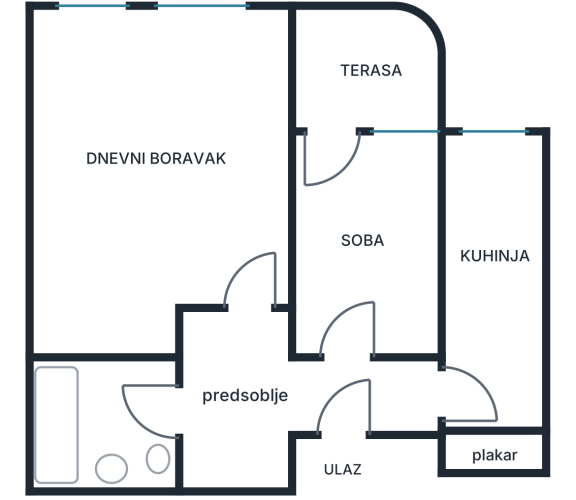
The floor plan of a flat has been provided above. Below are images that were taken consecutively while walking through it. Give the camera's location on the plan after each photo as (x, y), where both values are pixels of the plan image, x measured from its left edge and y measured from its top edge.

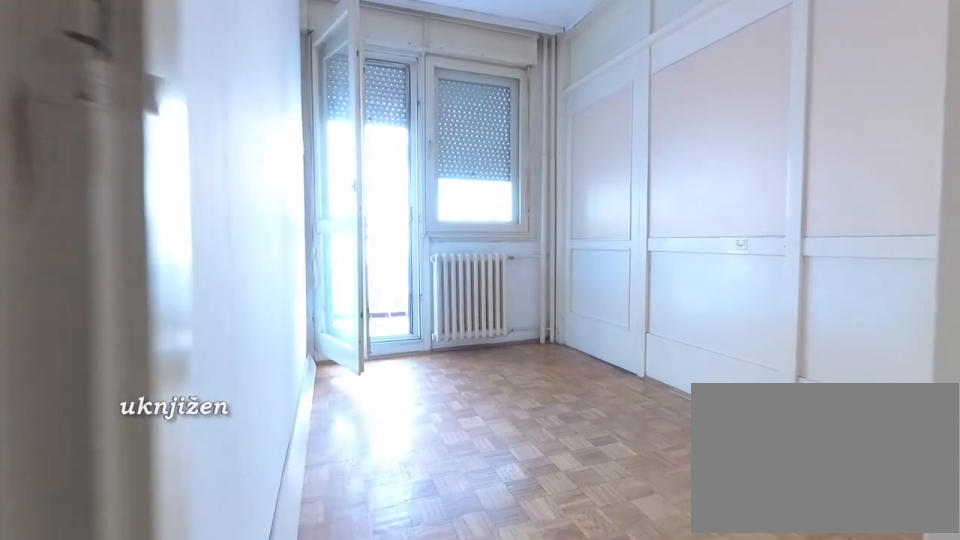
(337, 373)
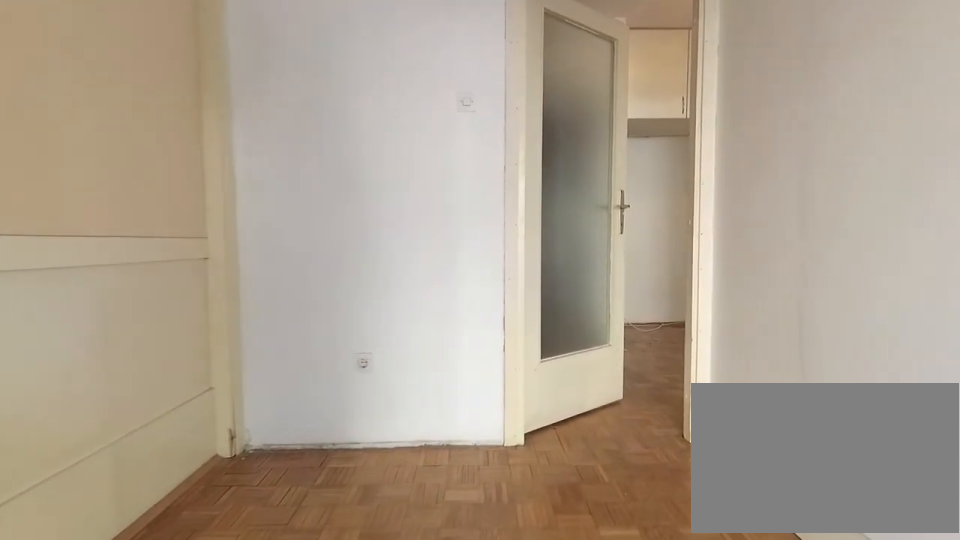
(344, 189)
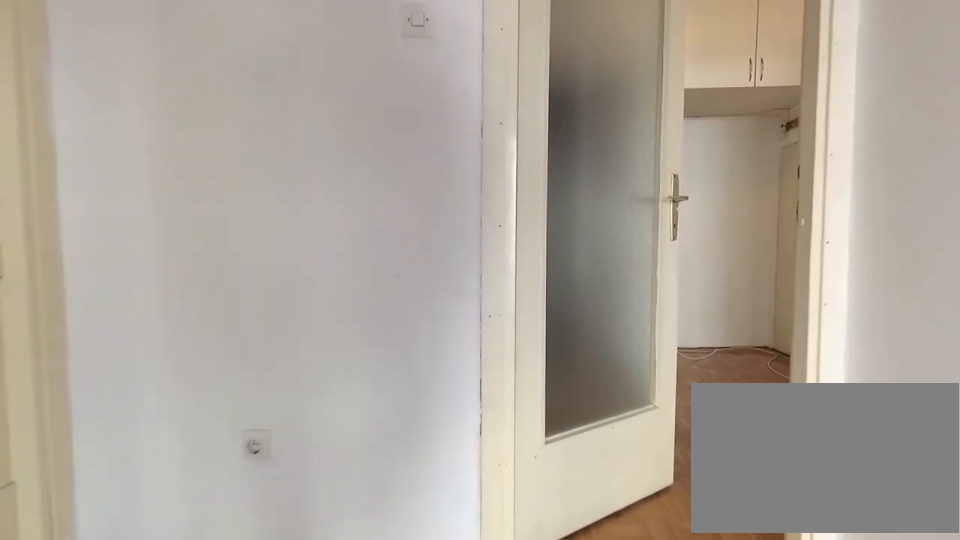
(346, 244)
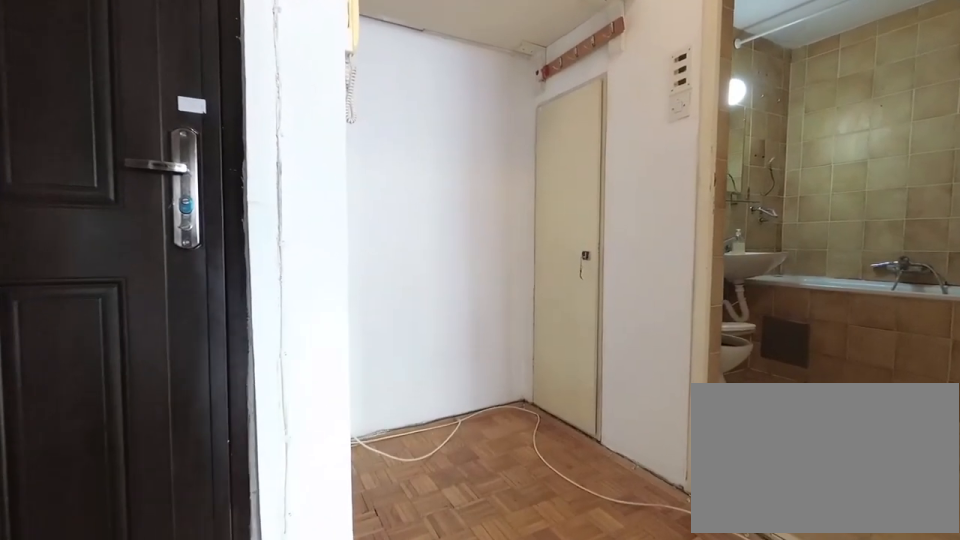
(349, 351)
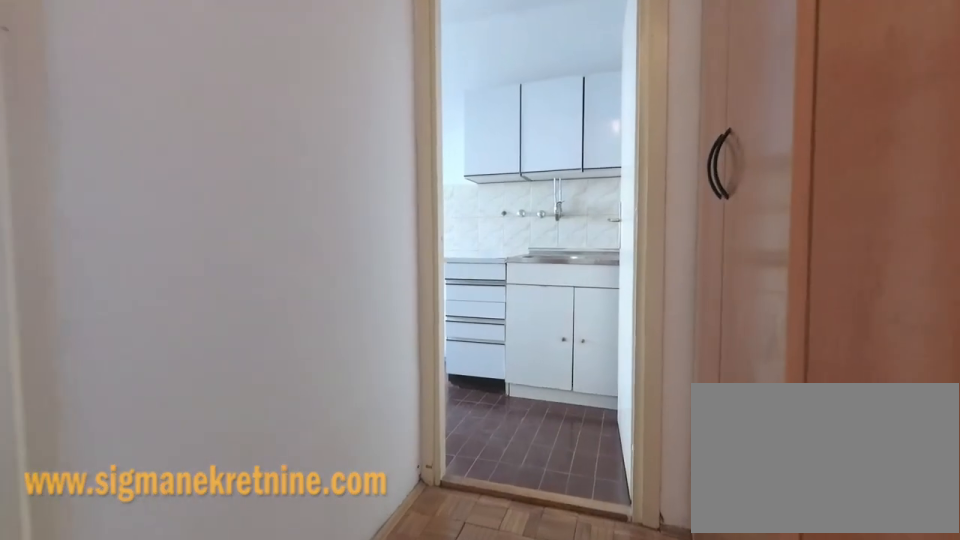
(355, 401)
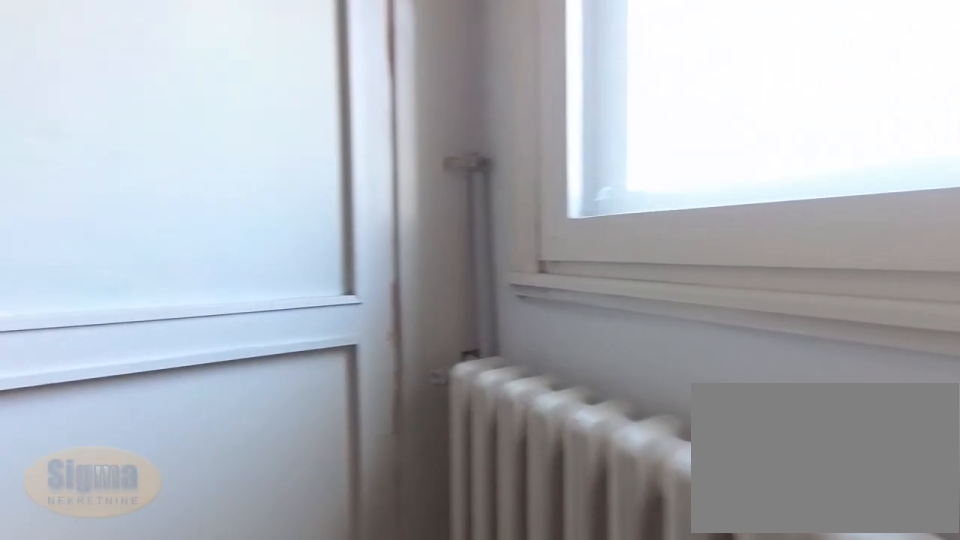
(506, 185)
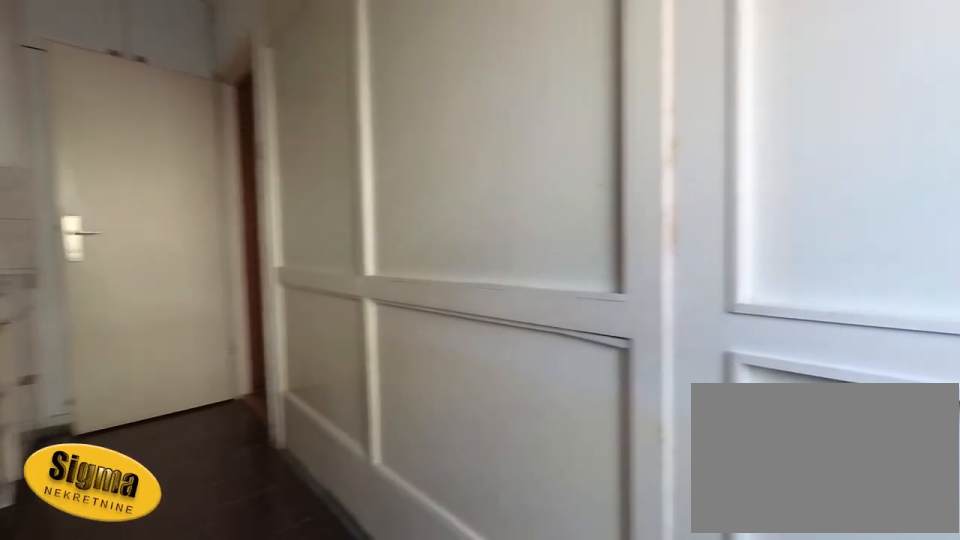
(512, 164)
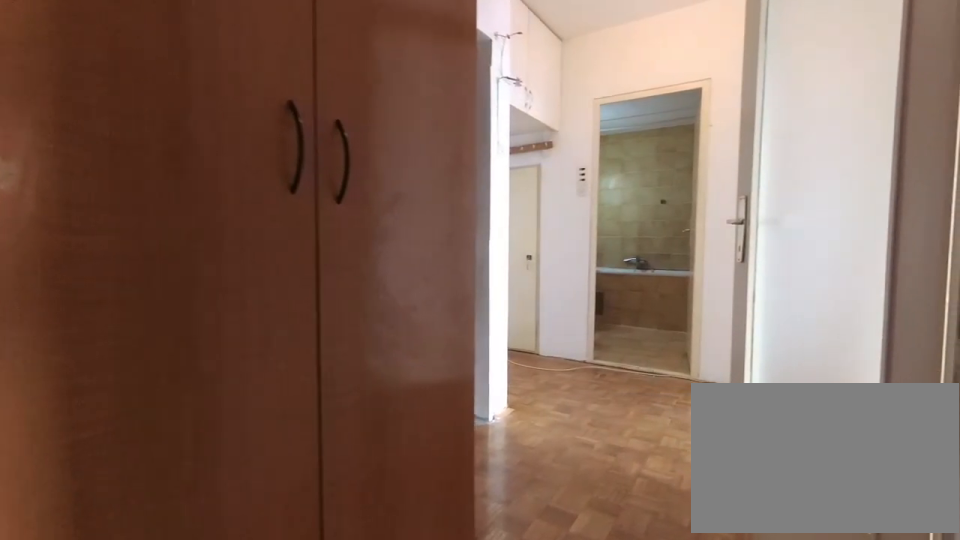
(512, 388)
